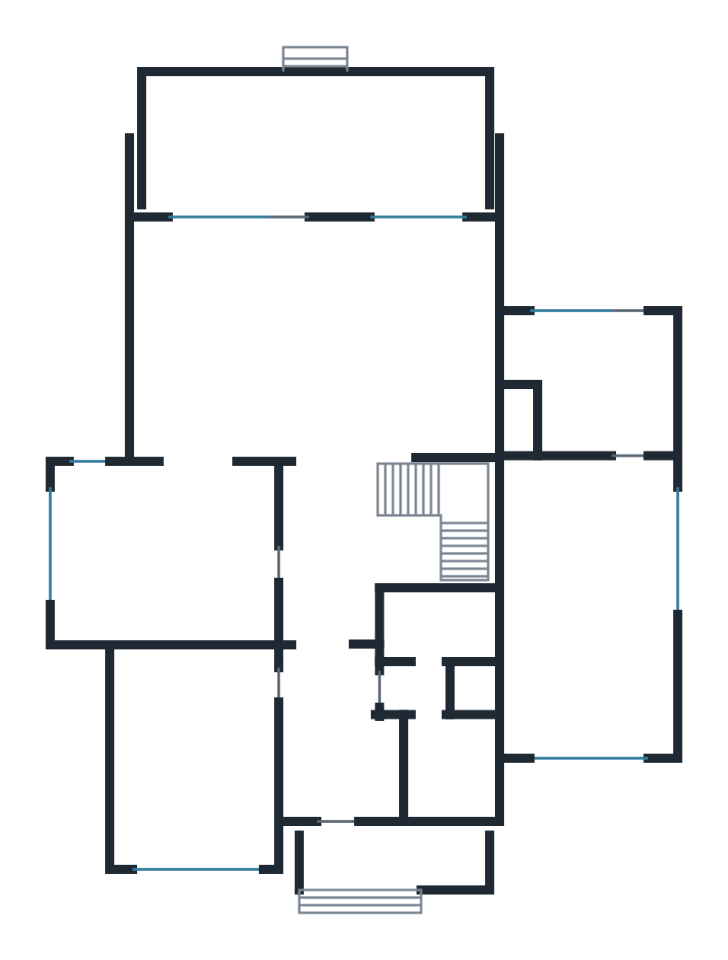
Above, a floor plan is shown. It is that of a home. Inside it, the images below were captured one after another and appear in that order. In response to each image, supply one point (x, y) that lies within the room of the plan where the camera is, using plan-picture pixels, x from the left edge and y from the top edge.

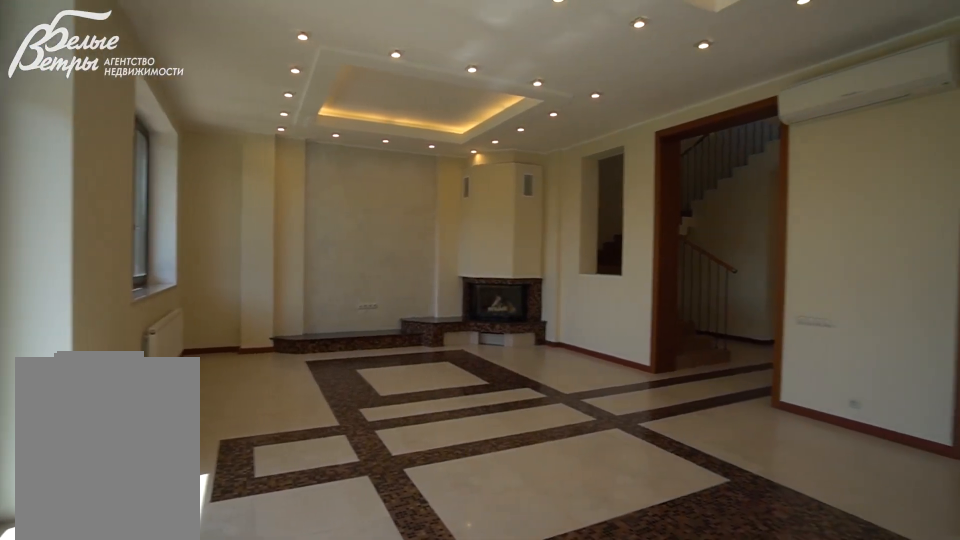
(316, 335)
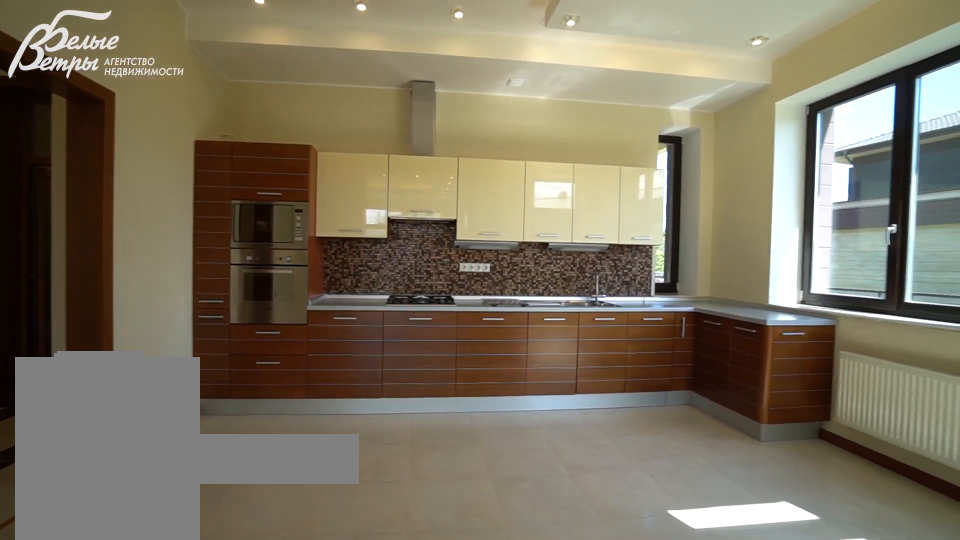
(169, 553)
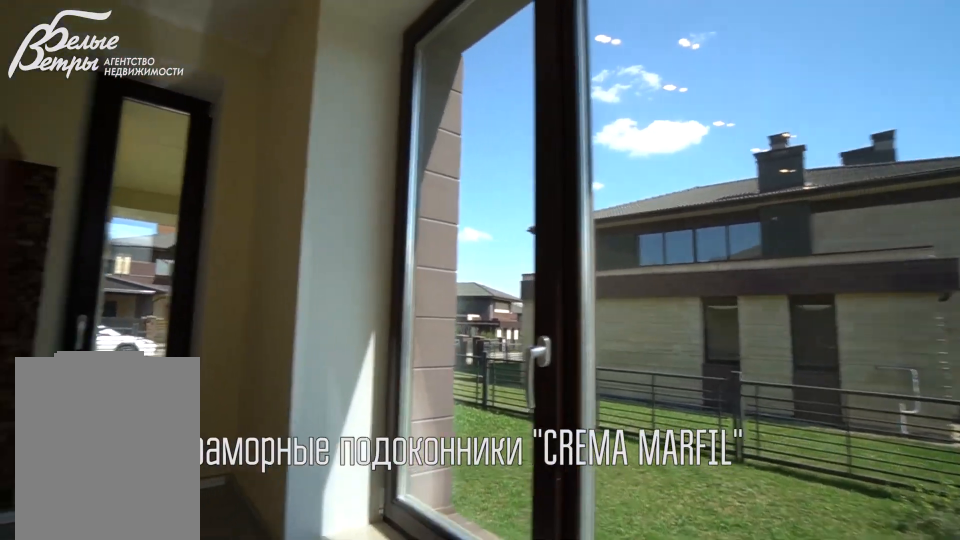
(169, 552)
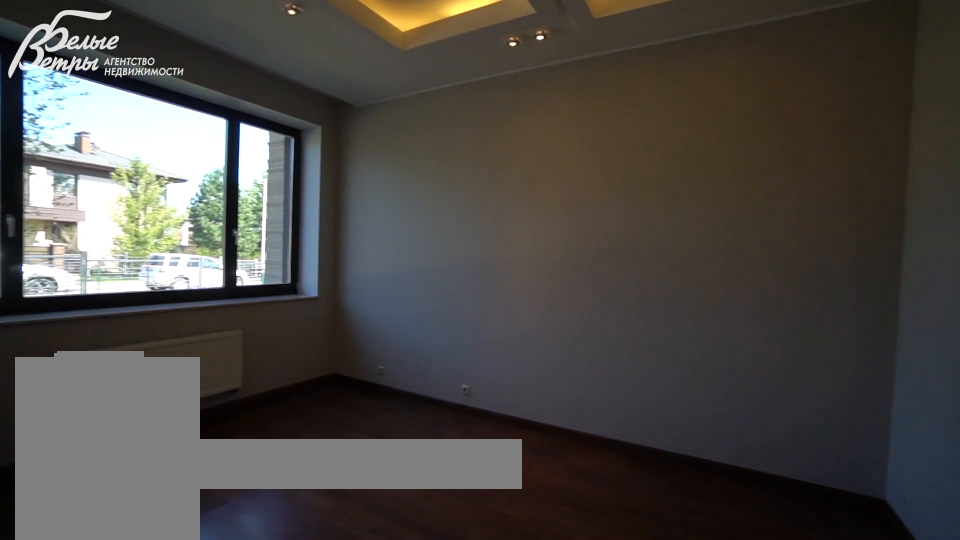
(192, 755)
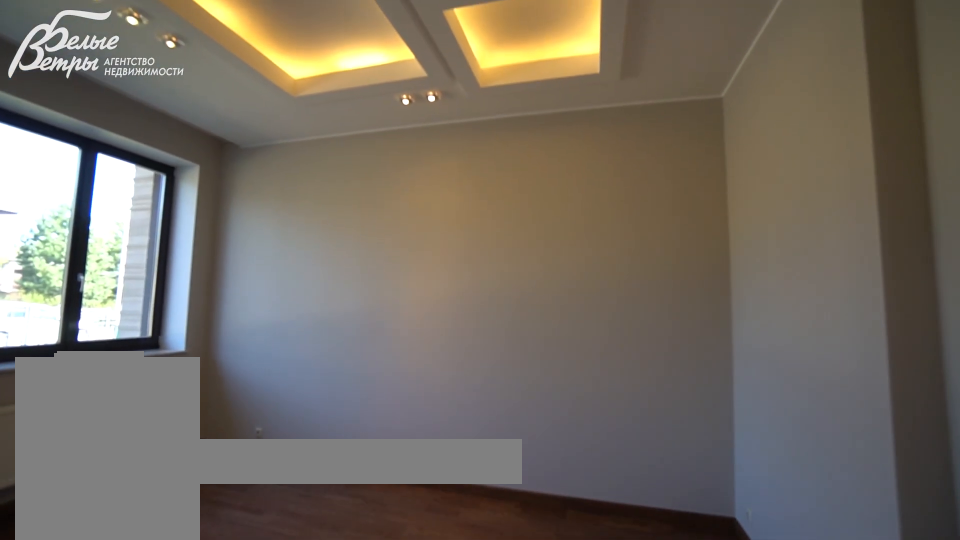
(192, 755)
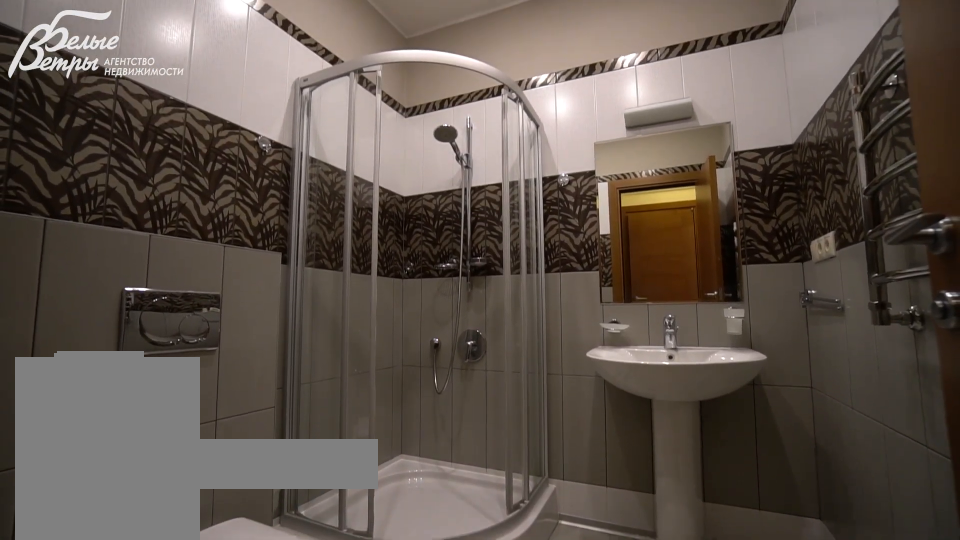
(448, 769)
